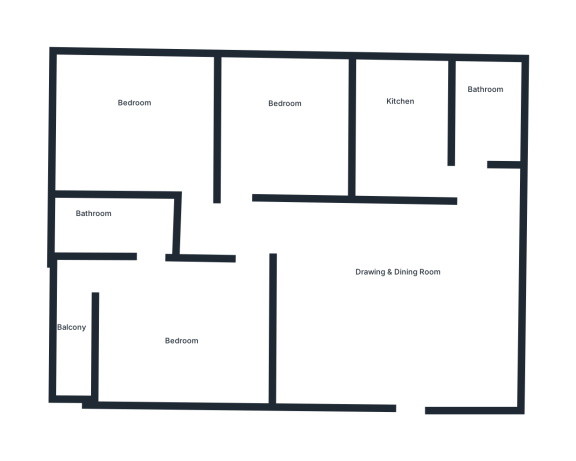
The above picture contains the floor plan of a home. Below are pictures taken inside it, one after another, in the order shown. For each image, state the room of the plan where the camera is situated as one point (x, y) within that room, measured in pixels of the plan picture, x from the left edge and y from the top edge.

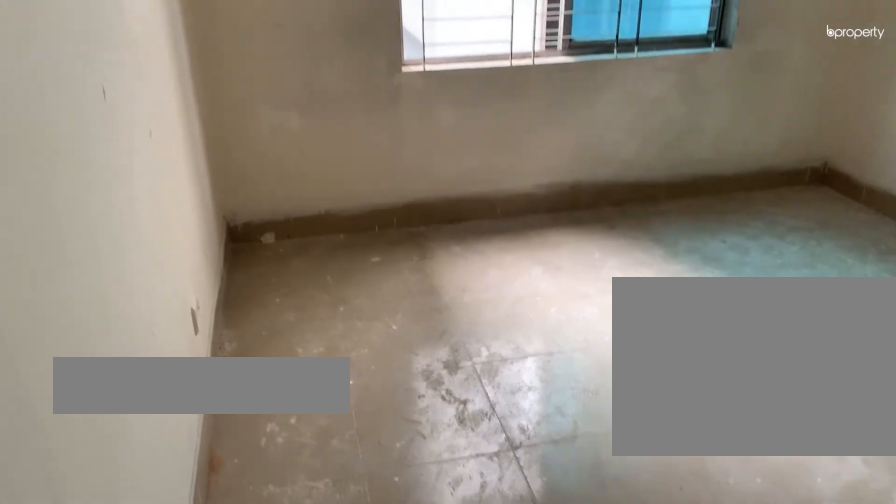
(132, 126)
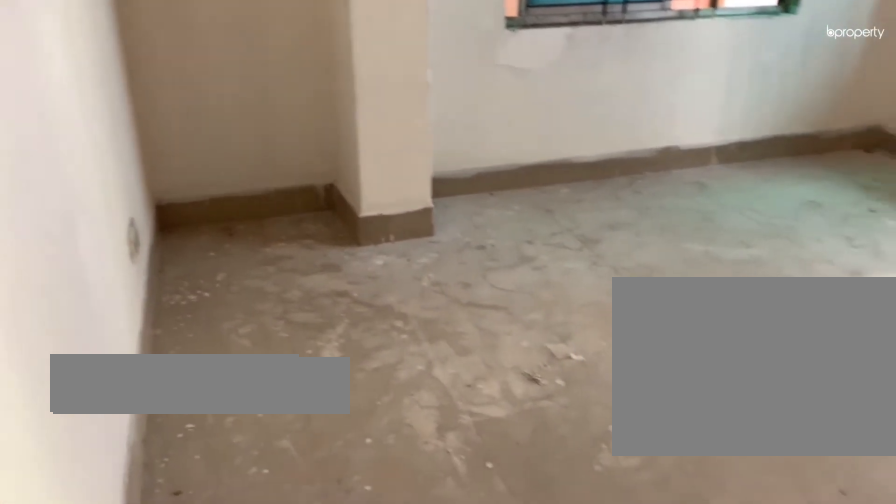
(184, 334)
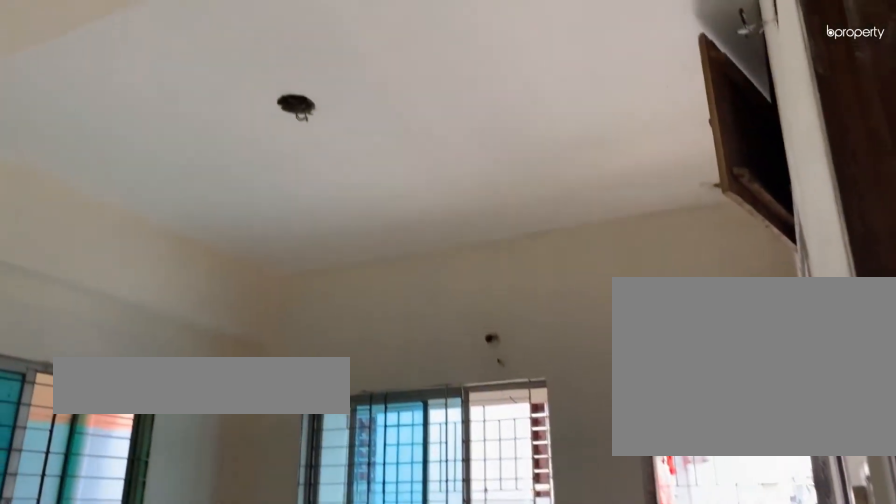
(184, 334)
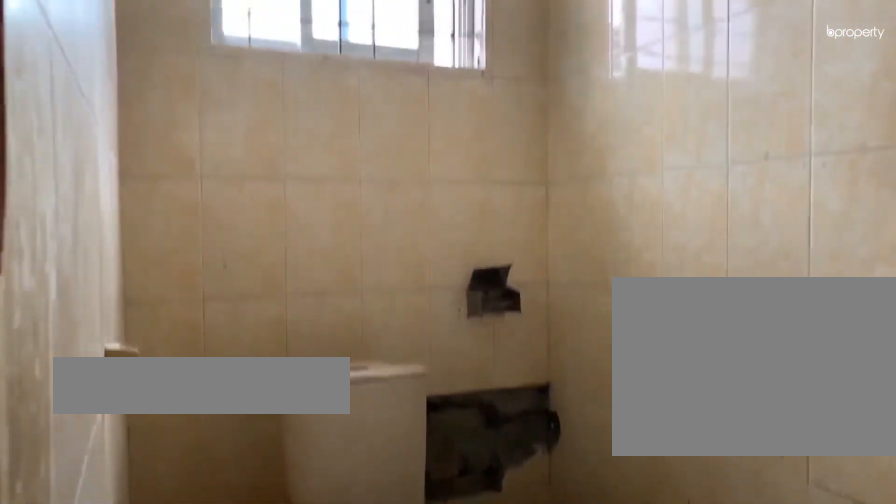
(112, 225)
